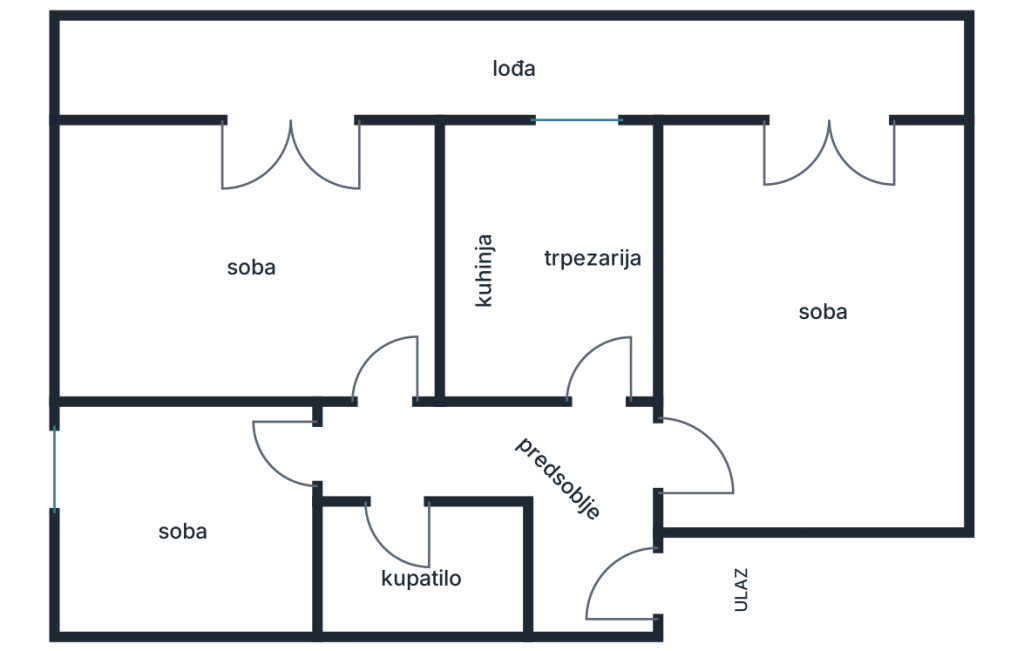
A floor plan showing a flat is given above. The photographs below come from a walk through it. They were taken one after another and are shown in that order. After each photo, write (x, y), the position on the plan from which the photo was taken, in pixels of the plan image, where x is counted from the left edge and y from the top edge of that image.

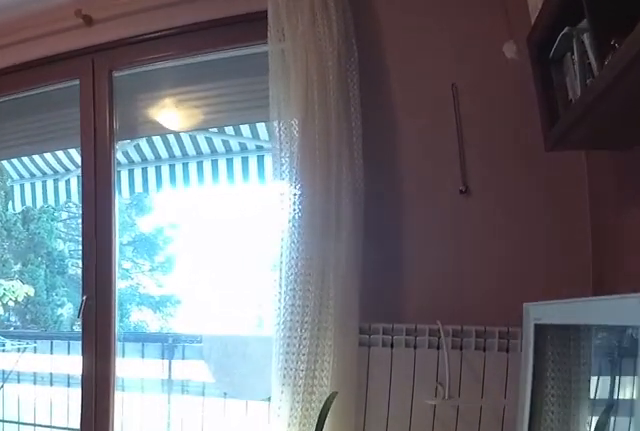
(309, 368)
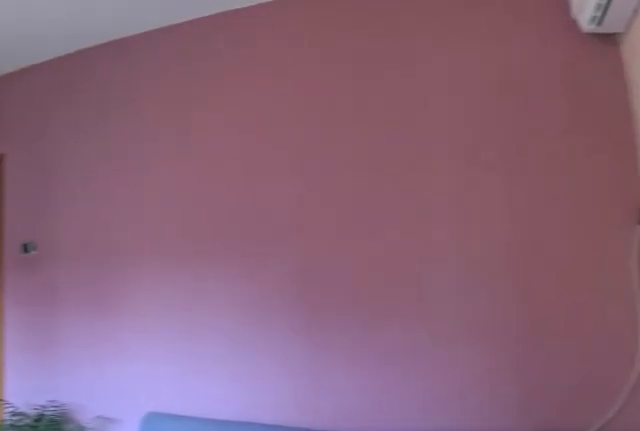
(118, 159)
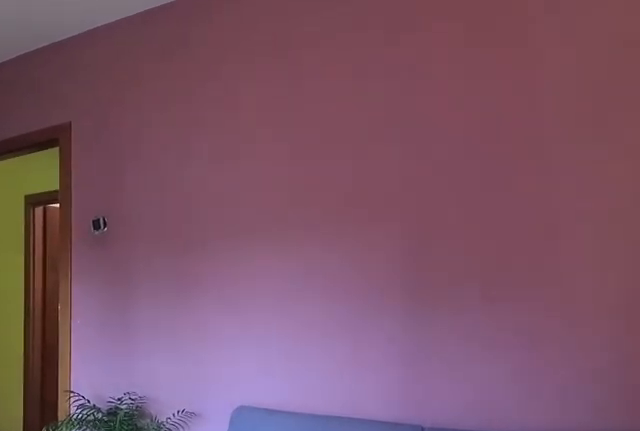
(171, 197)
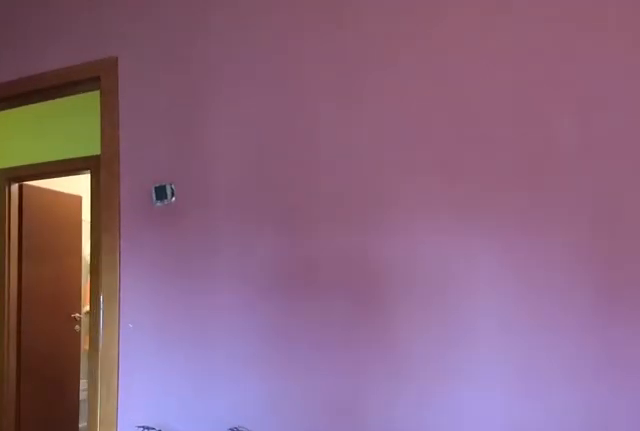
(243, 242)
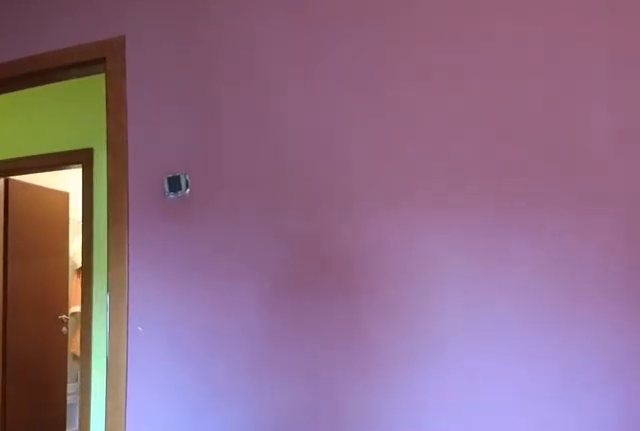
(257, 252)
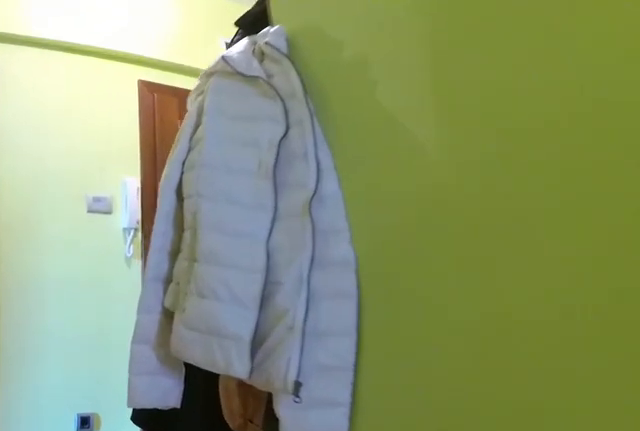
(448, 452)
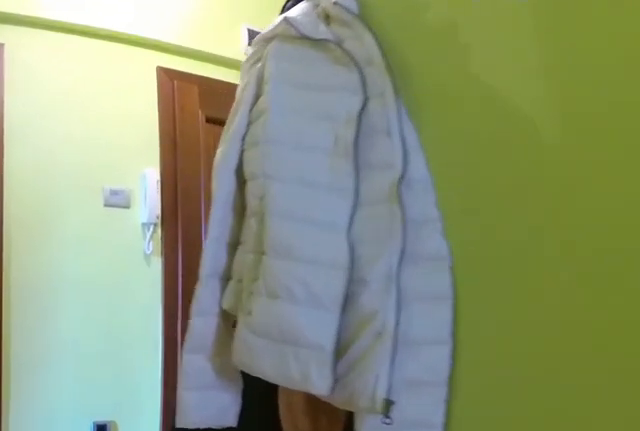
(462, 451)
